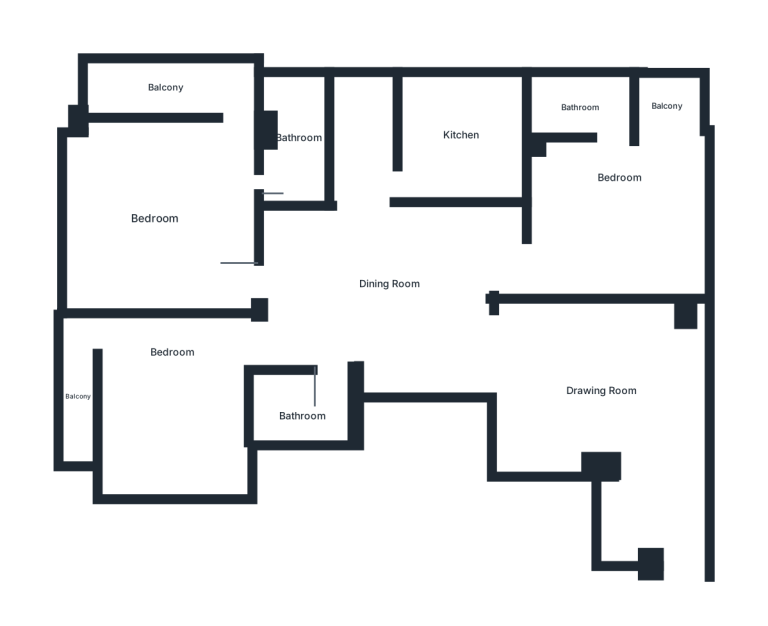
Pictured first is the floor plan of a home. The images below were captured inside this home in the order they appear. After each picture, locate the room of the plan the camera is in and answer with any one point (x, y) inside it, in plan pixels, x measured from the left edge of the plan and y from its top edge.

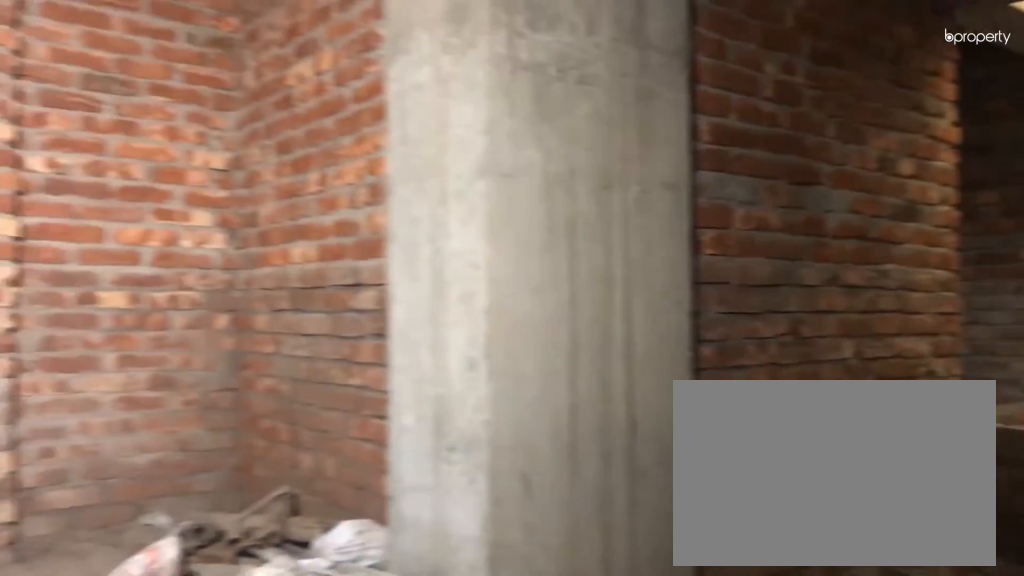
(609, 391)
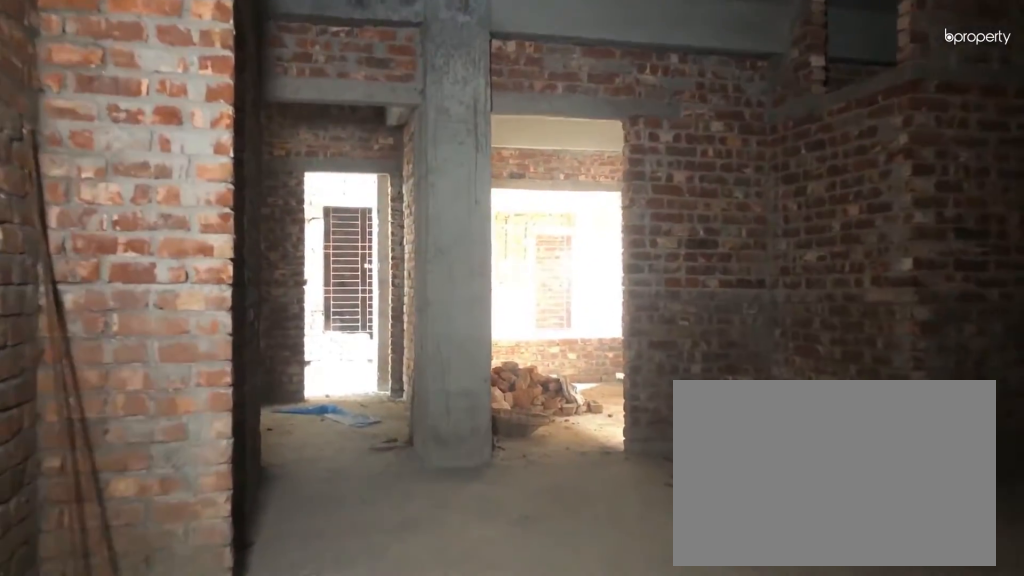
(390, 279)
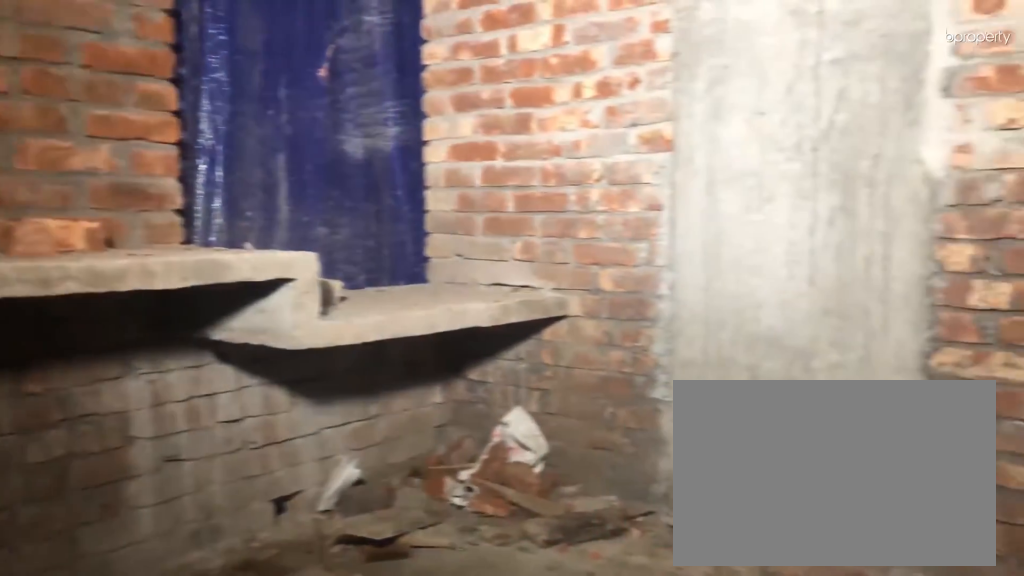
(464, 136)
